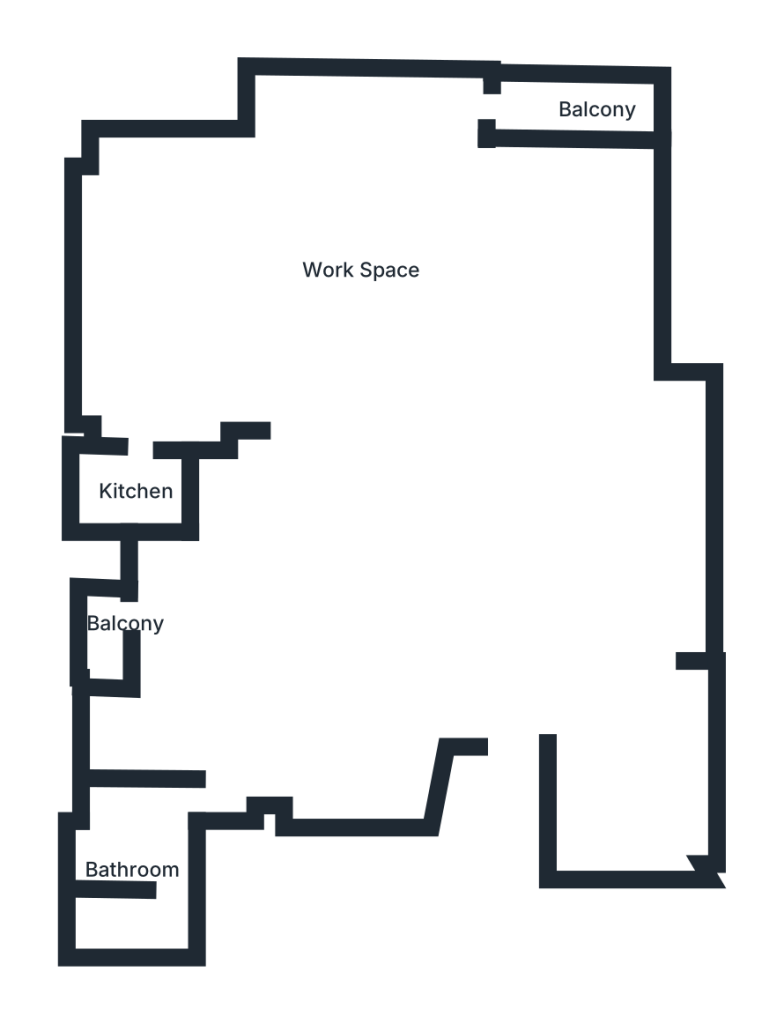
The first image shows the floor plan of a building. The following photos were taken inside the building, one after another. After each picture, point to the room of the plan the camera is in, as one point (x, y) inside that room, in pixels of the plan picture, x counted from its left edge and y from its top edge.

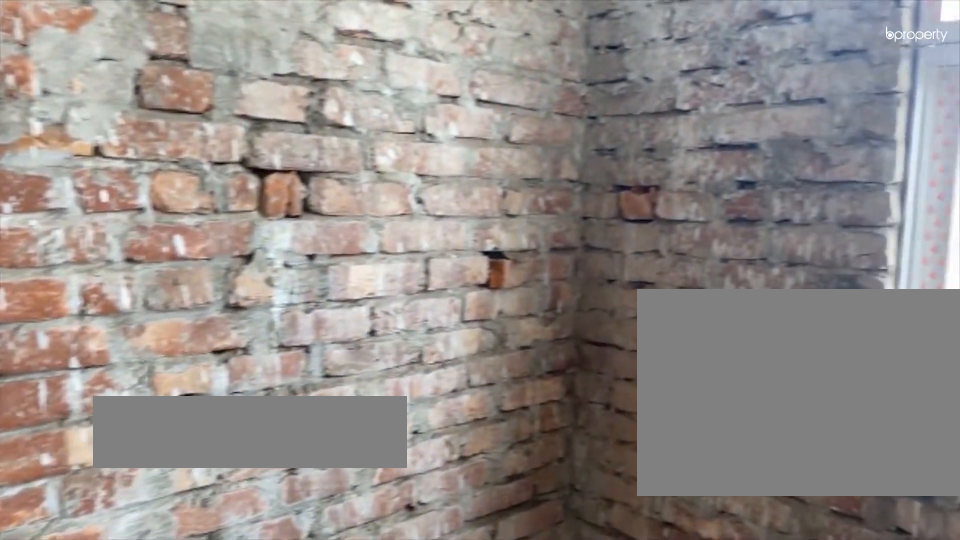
(136, 492)
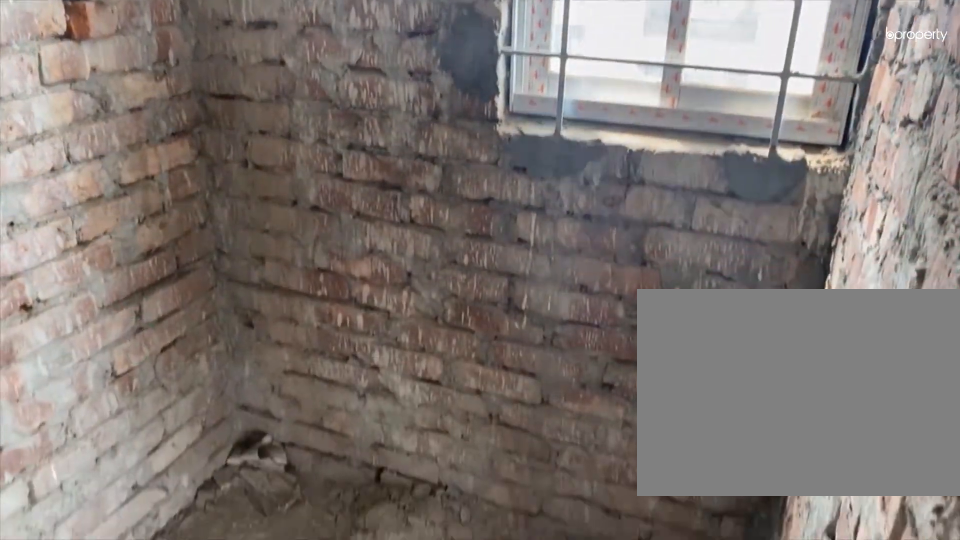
(136, 492)
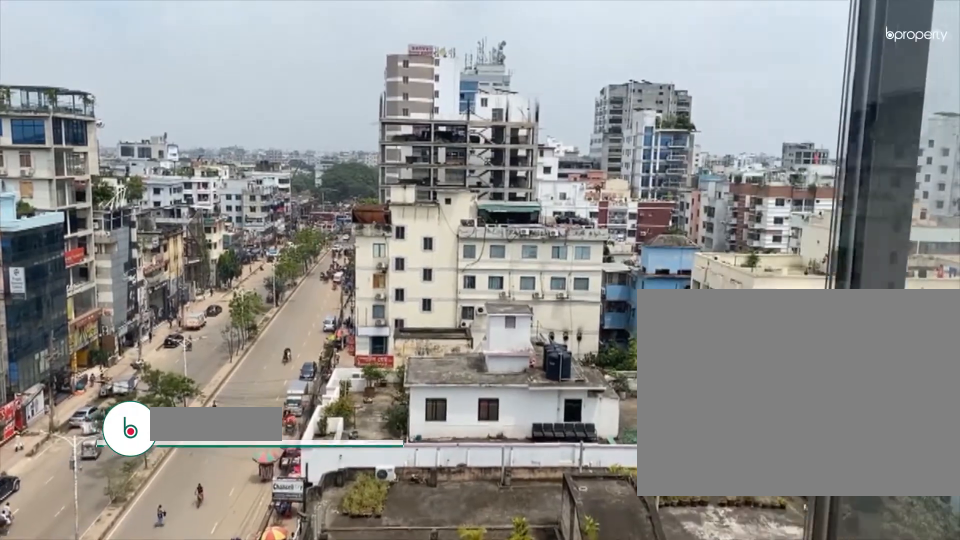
(564, 108)
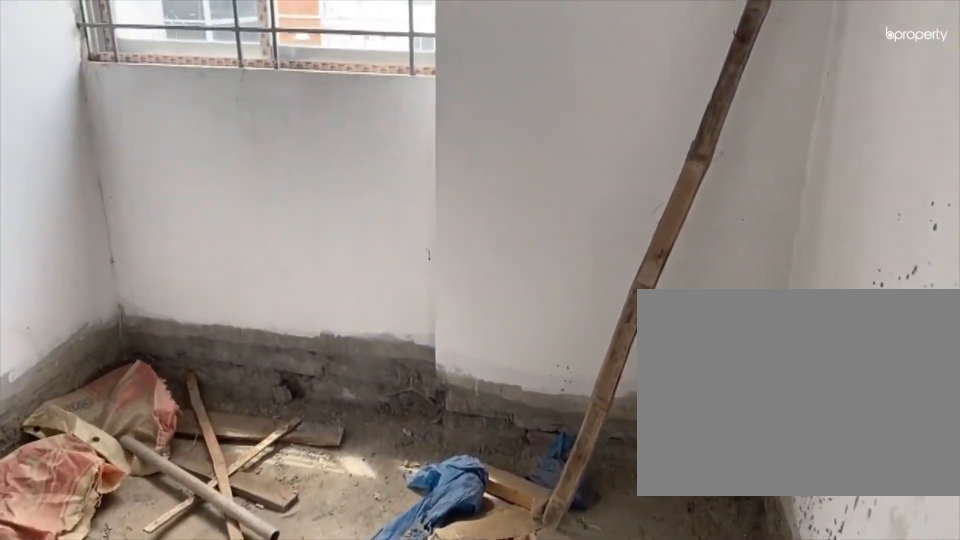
(161, 846)
